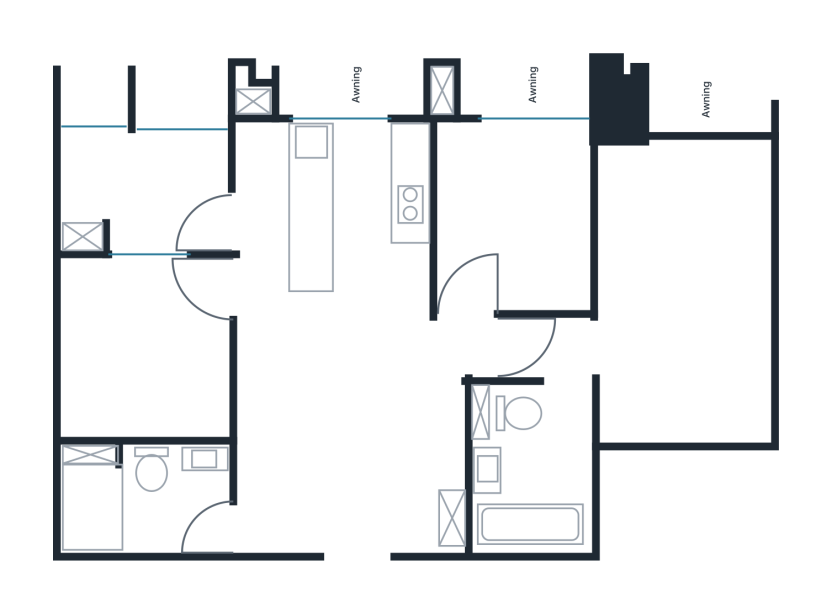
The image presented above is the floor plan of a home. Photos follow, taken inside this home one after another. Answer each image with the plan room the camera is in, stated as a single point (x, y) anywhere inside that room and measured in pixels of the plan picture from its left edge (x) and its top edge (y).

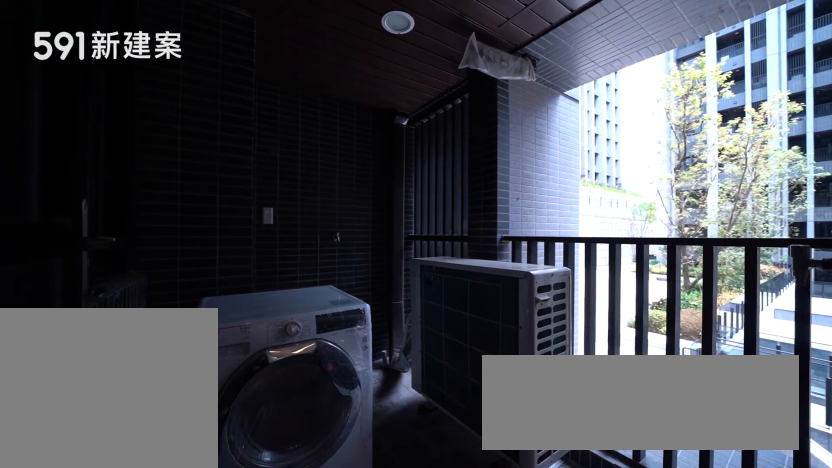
(145, 188)
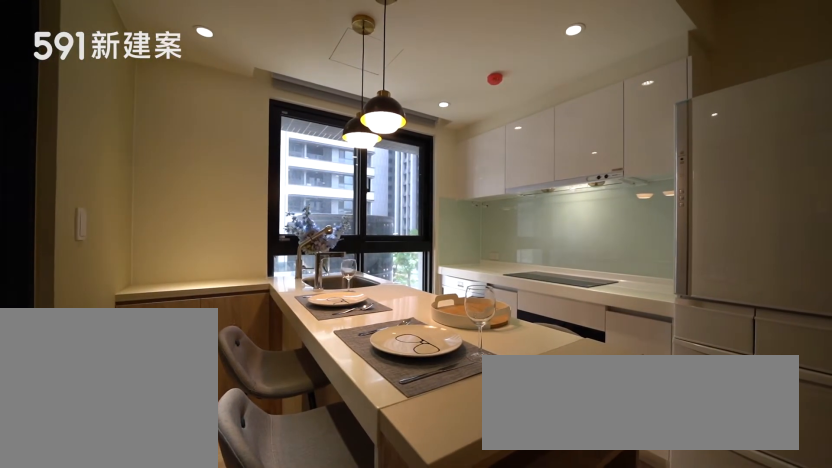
(294, 217)
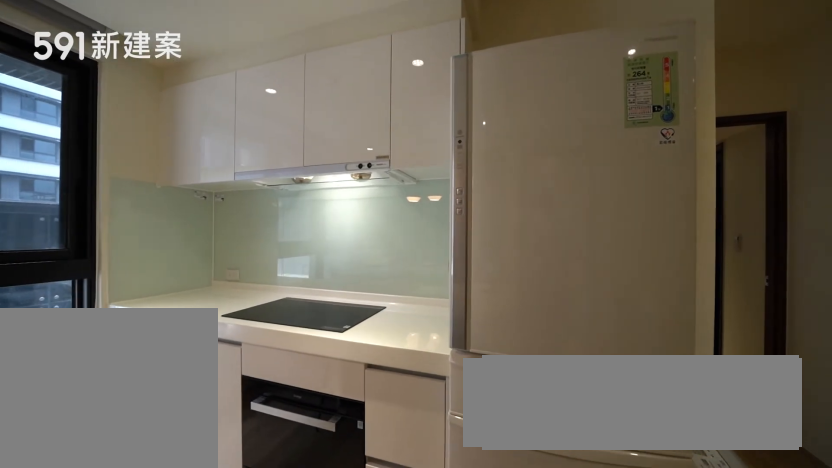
(390, 204)
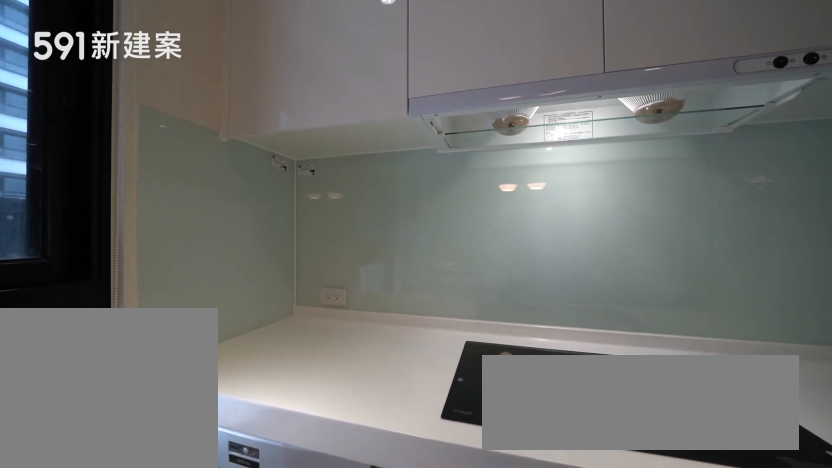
(390, 204)
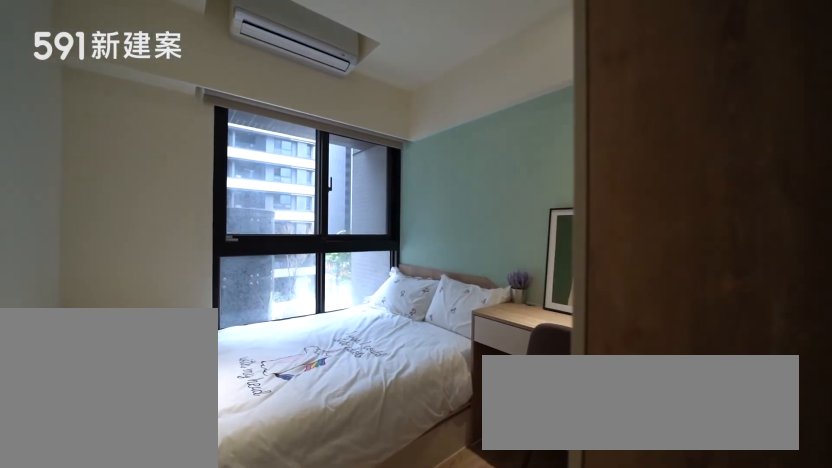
(518, 216)
